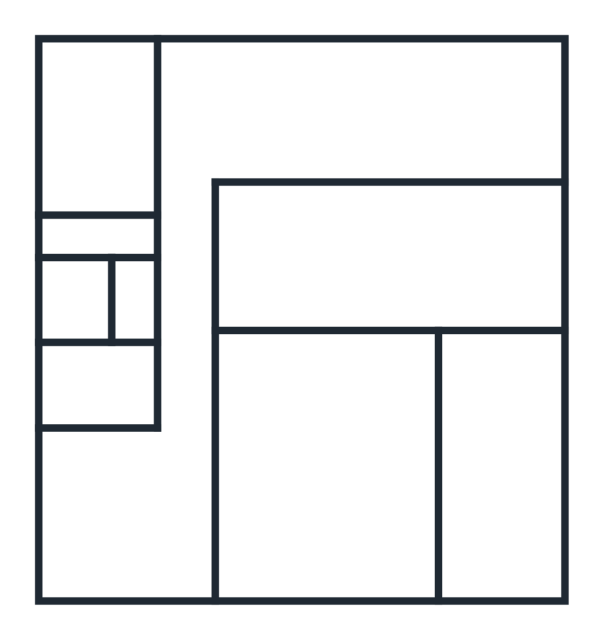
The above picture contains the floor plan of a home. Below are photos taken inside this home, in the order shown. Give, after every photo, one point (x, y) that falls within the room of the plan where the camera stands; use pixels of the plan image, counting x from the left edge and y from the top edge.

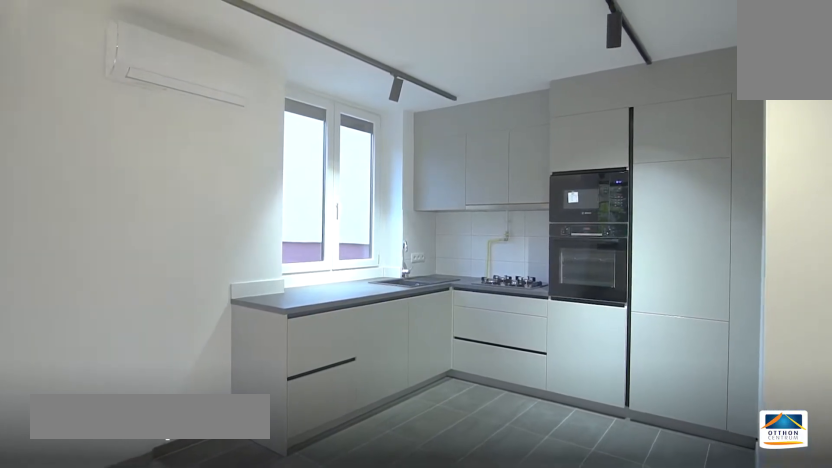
(238, 498)
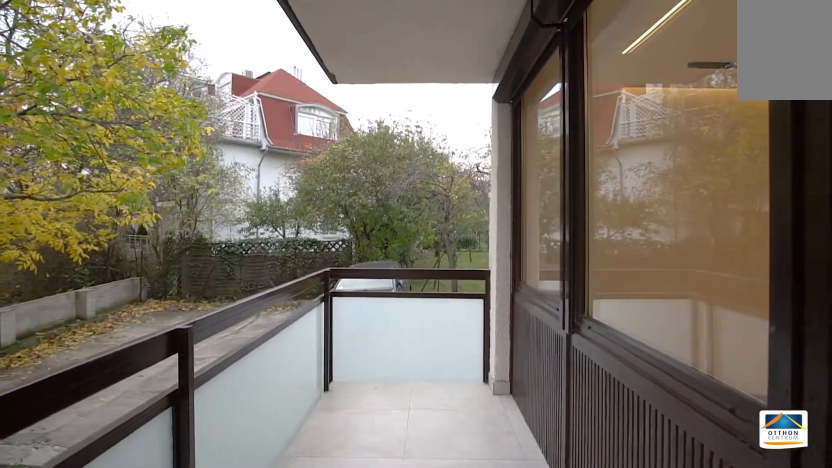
(499, 469)
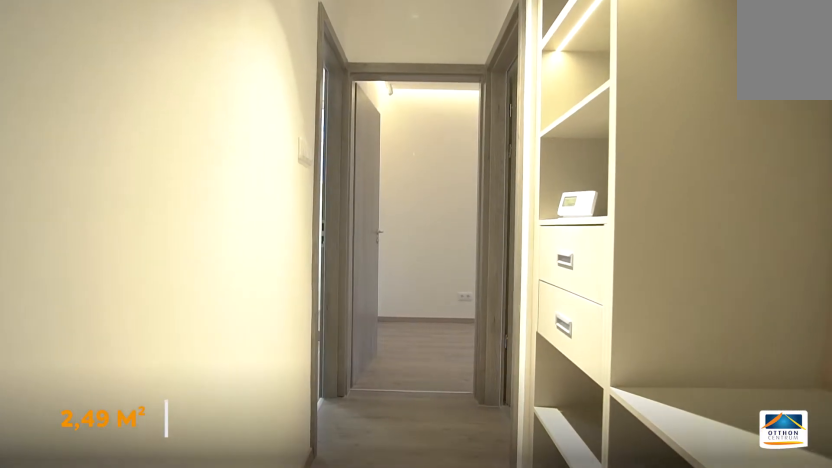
(189, 297)
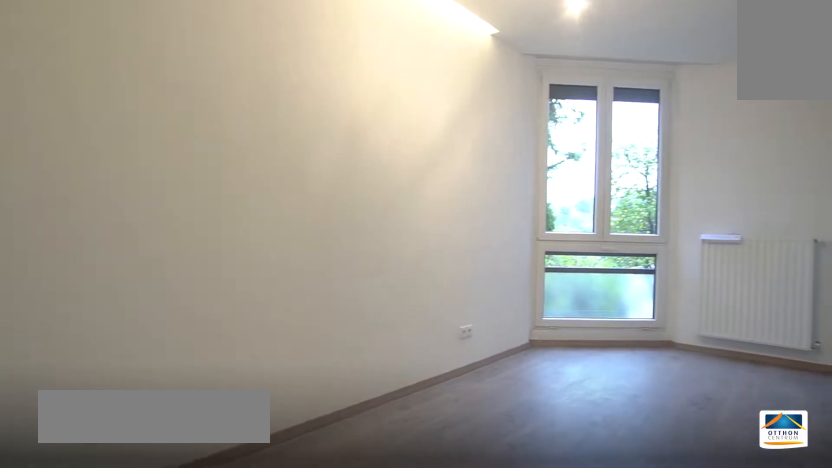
(366, 115)
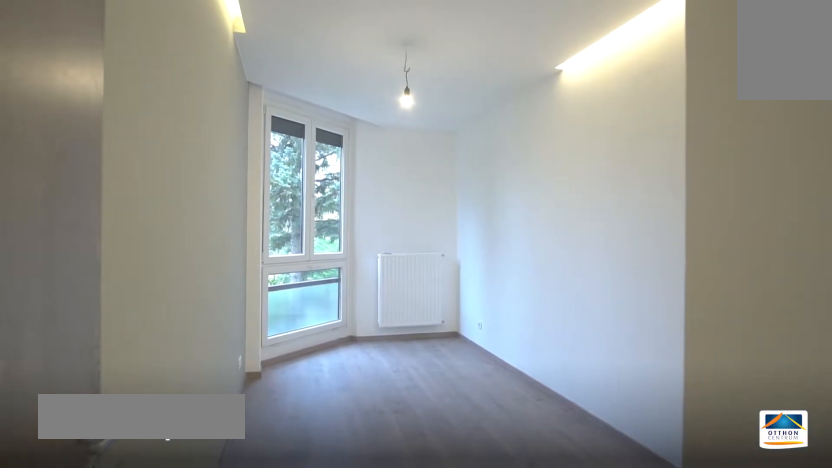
(372, 258)
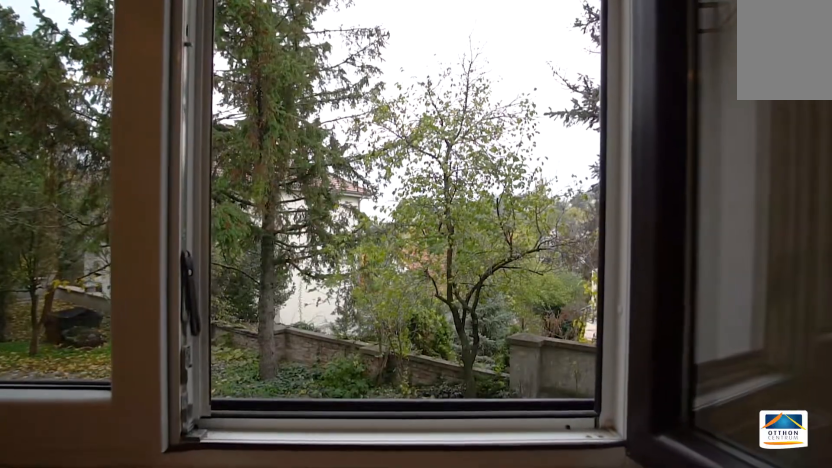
(373, 257)
